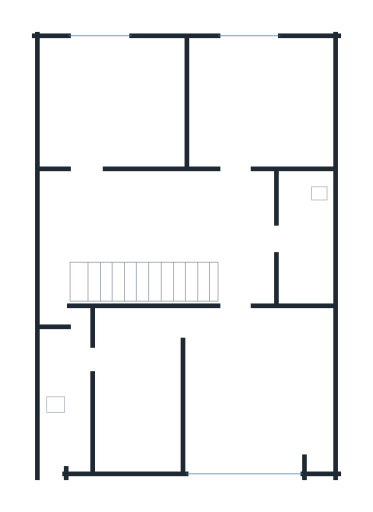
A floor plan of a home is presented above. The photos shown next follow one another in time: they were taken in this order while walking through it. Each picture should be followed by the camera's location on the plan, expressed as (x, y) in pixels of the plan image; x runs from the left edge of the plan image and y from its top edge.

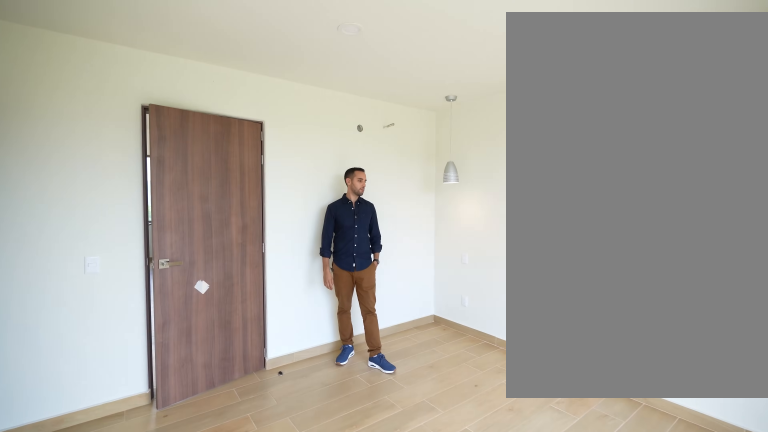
(201, 454)
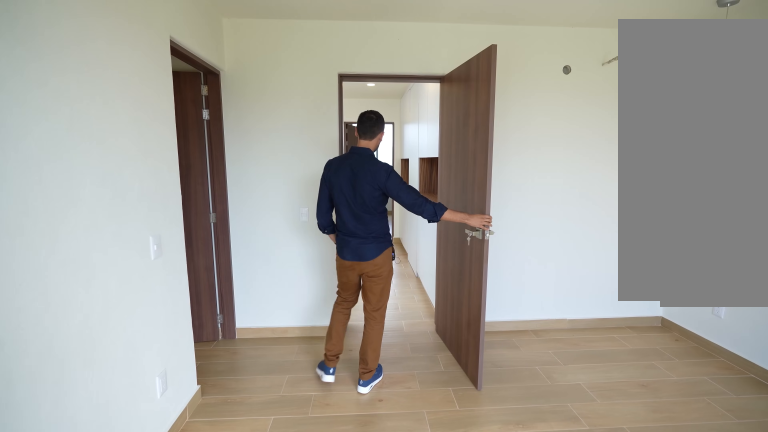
(212, 456)
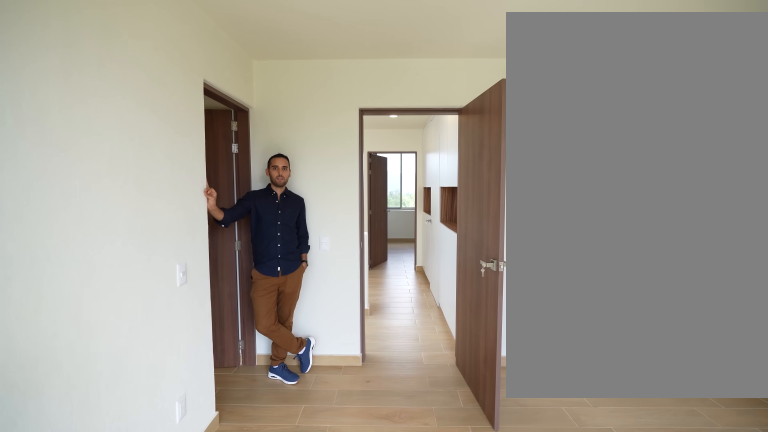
(230, 459)
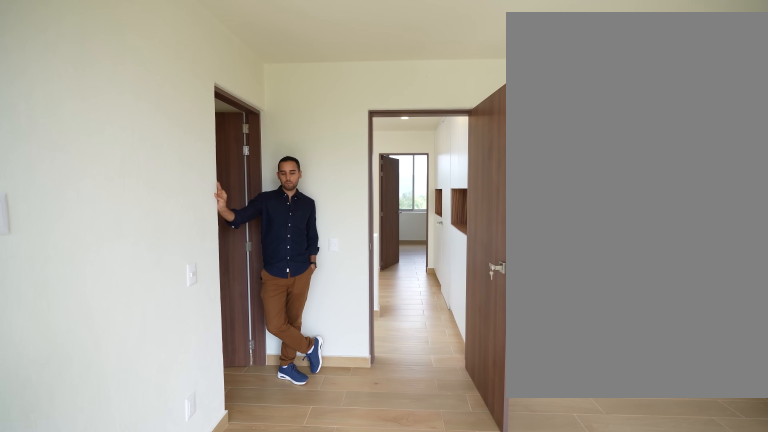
(230, 459)
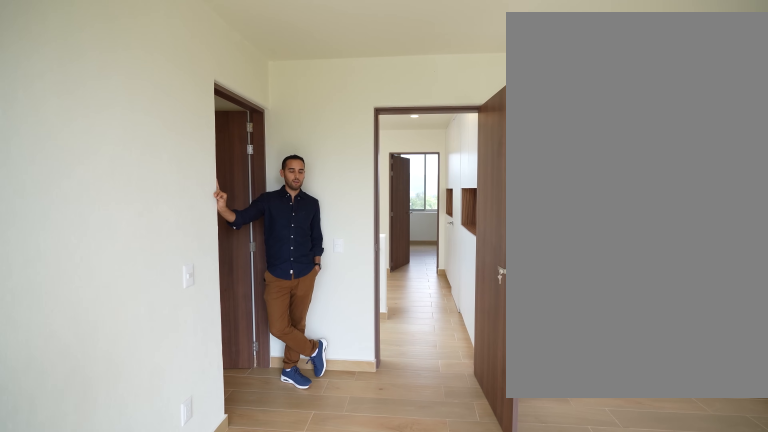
(230, 459)
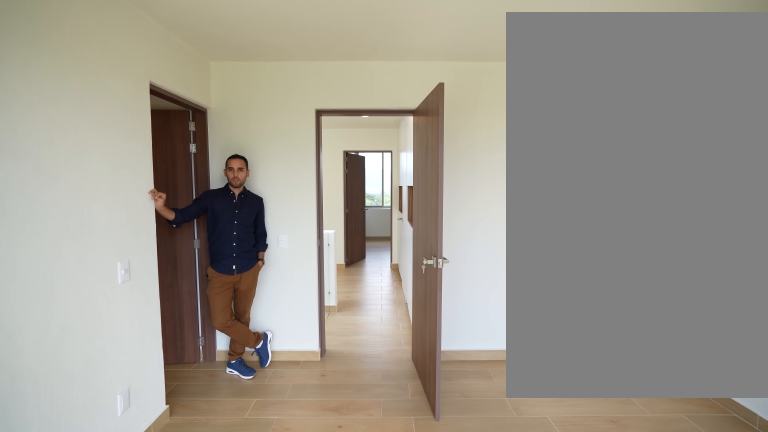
(232, 459)
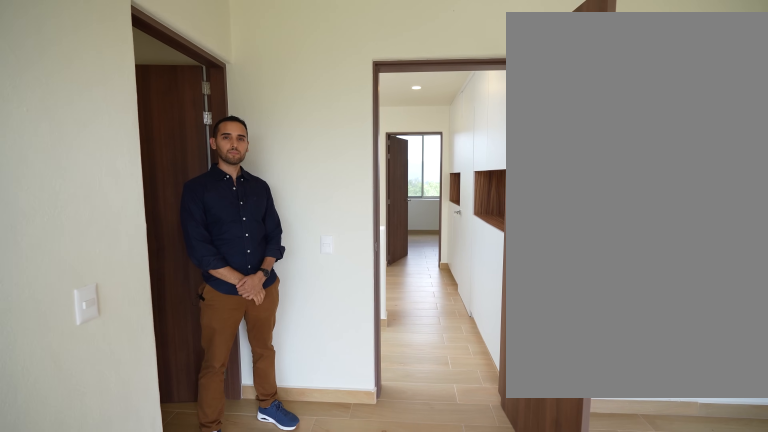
(237, 418)
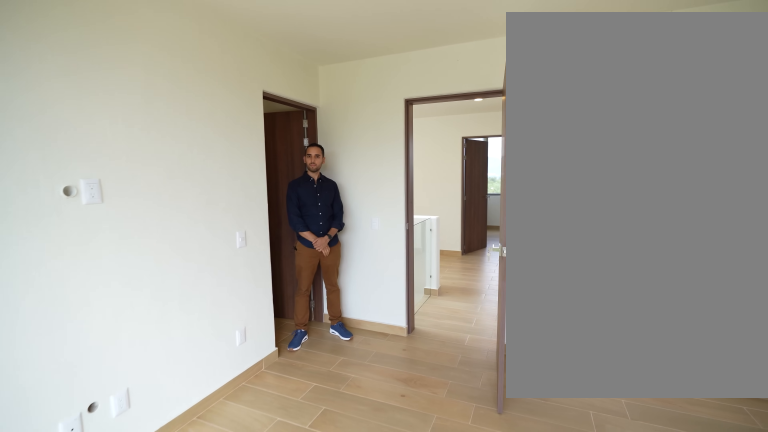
(235, 416)
